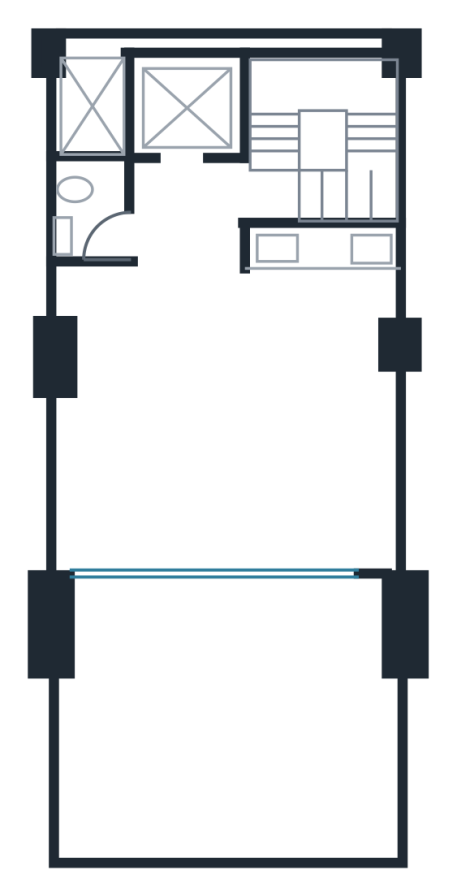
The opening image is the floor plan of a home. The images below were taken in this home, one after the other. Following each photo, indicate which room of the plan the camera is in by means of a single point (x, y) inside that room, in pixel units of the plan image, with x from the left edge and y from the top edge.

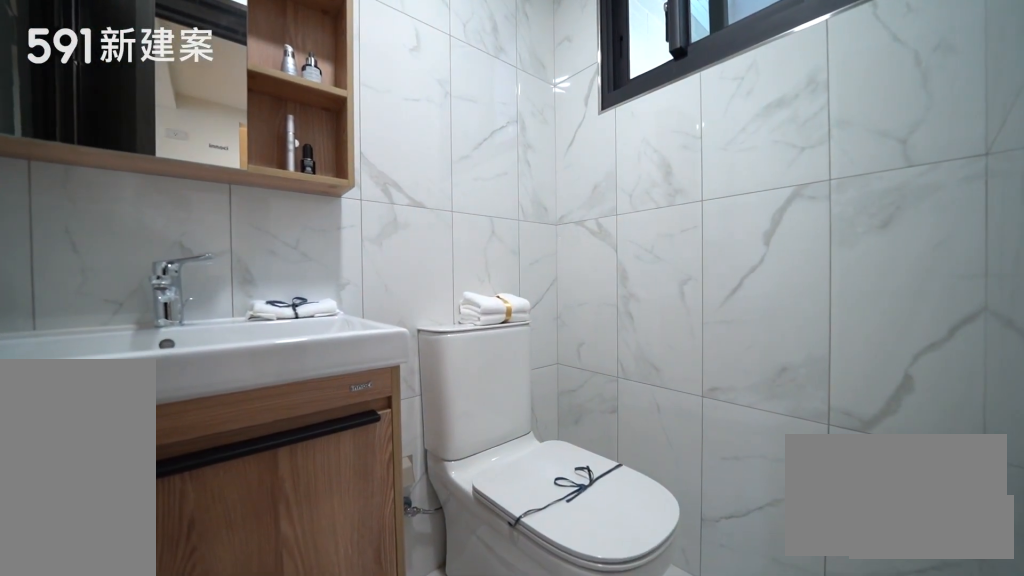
(88, 210)
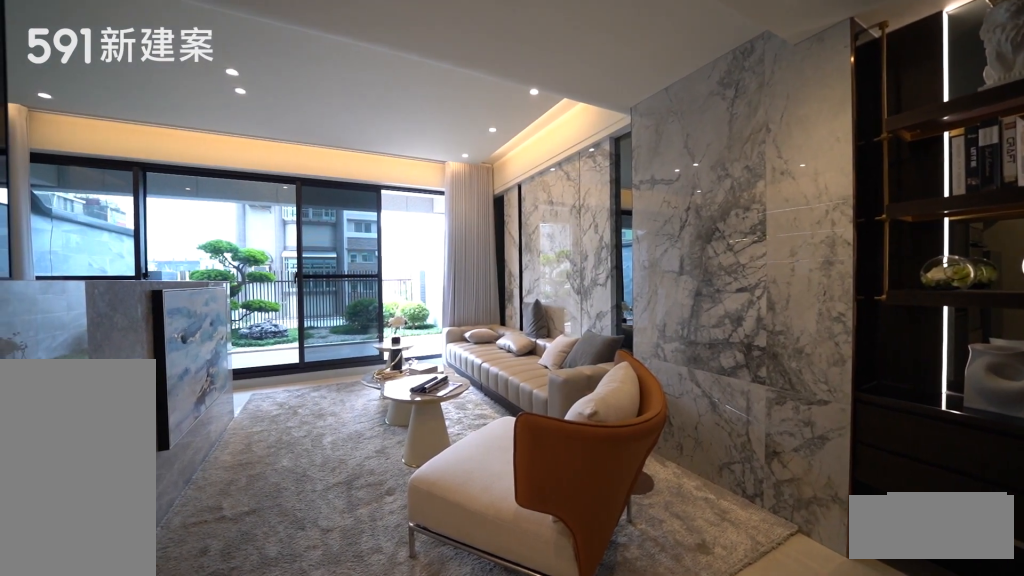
(157, 423)
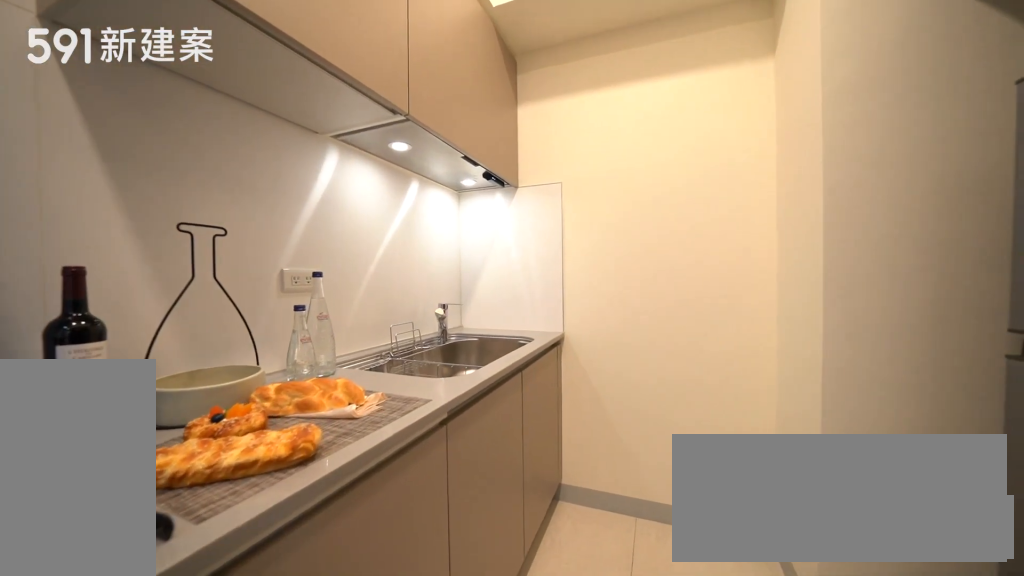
(335, 287)
